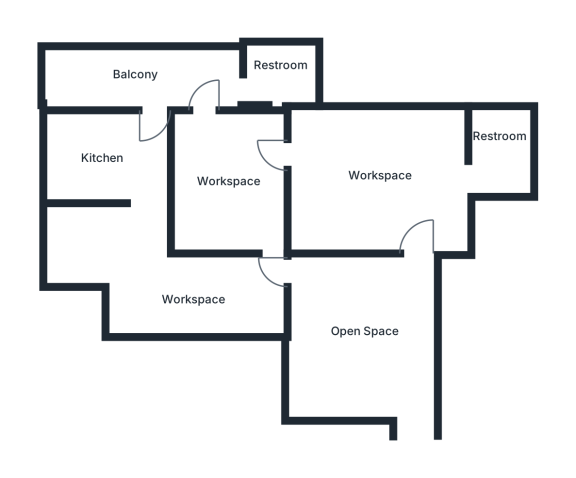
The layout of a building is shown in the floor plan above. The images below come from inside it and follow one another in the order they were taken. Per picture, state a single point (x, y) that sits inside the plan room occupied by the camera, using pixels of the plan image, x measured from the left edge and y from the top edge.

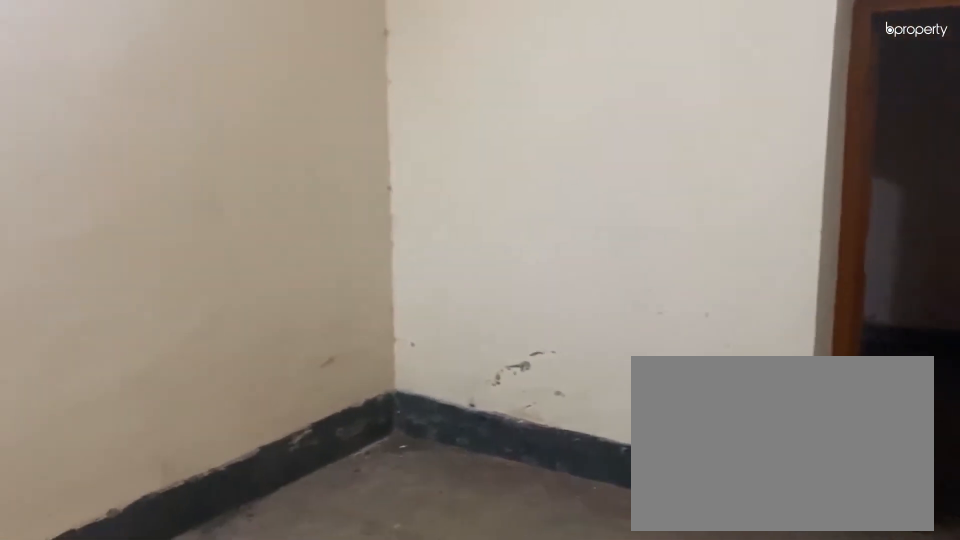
(374, 172)
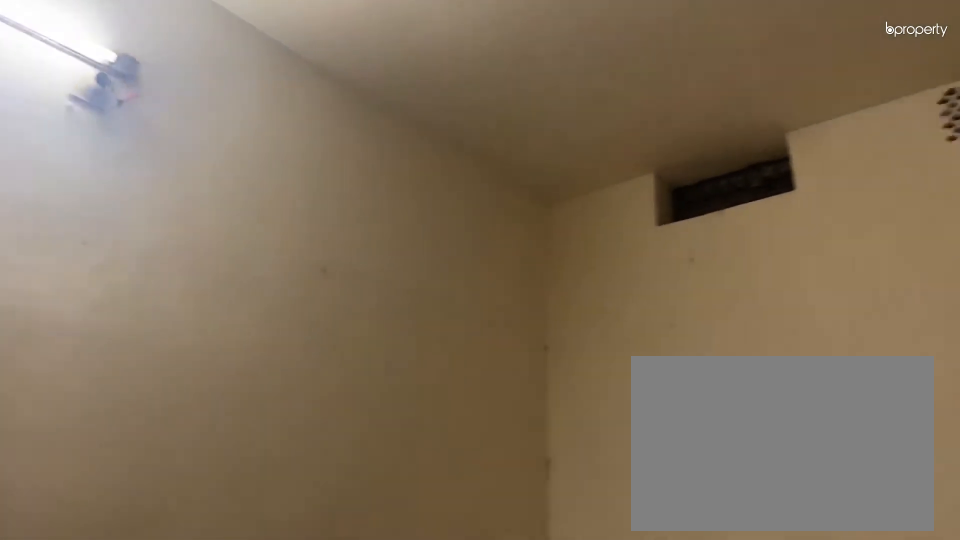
(374, 172)
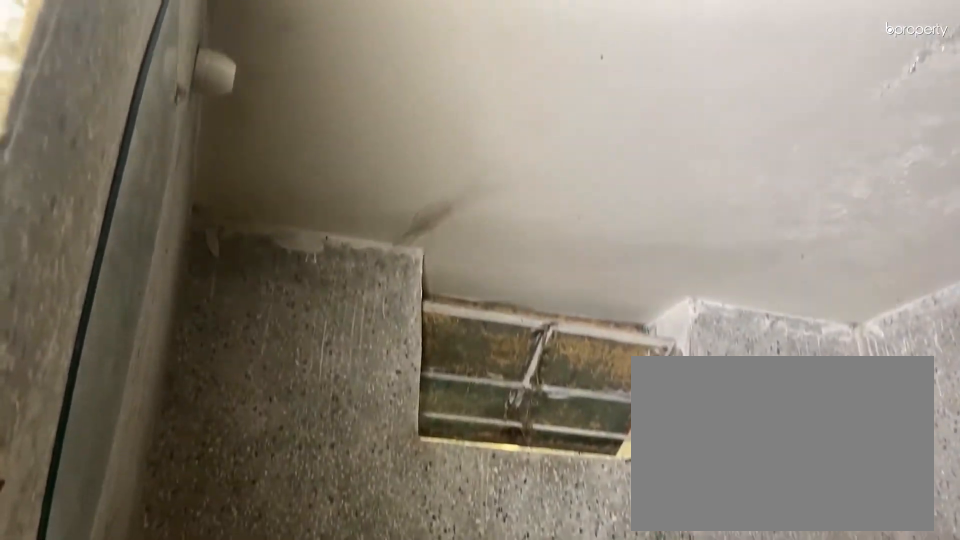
(498, 148)
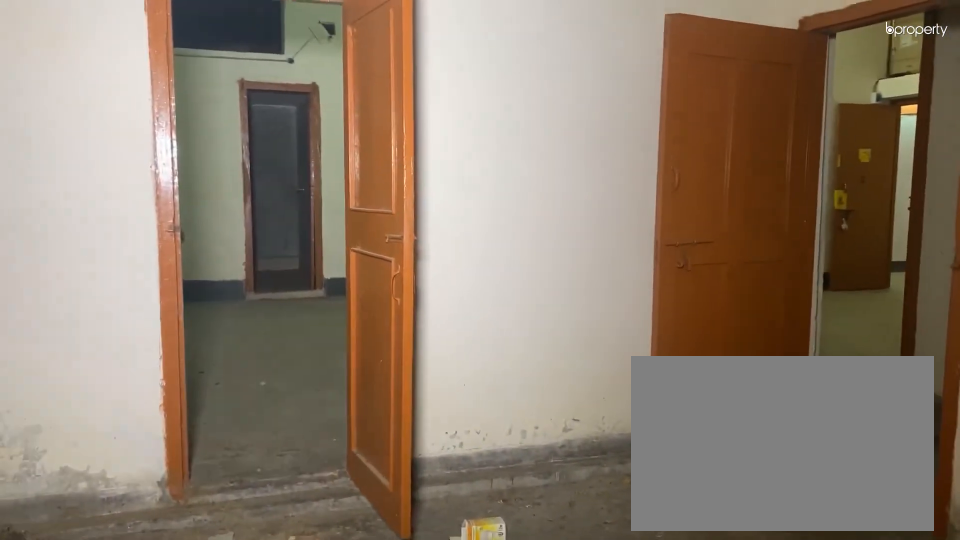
(223, 178)
